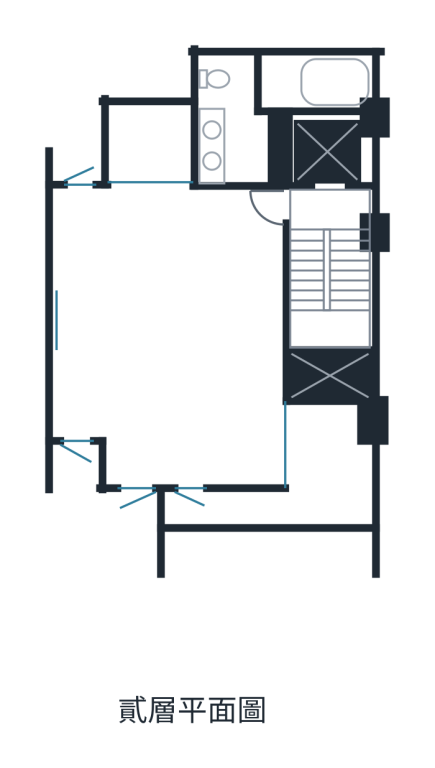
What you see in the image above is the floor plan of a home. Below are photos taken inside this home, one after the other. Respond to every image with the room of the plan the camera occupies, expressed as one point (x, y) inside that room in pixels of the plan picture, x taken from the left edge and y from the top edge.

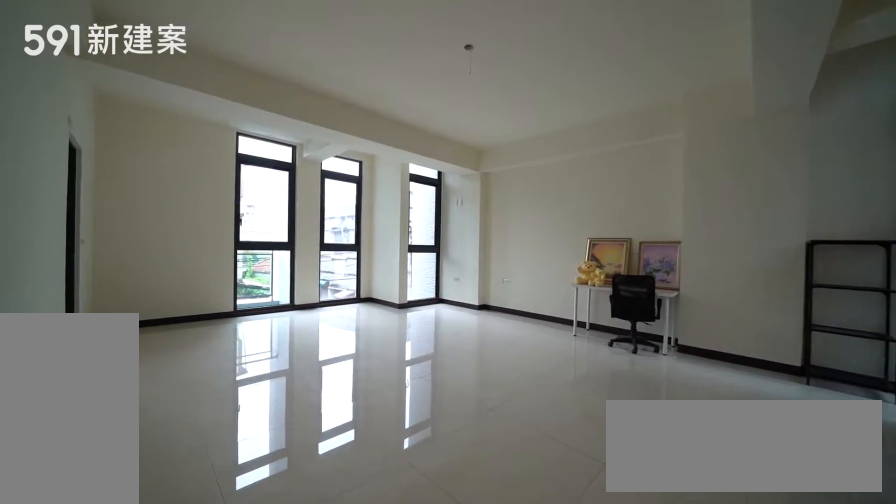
(168, 330)
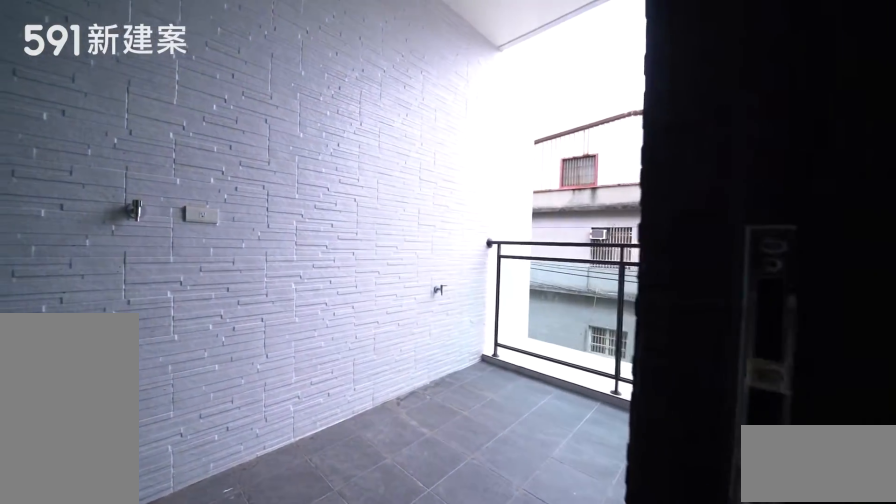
(290, 482)
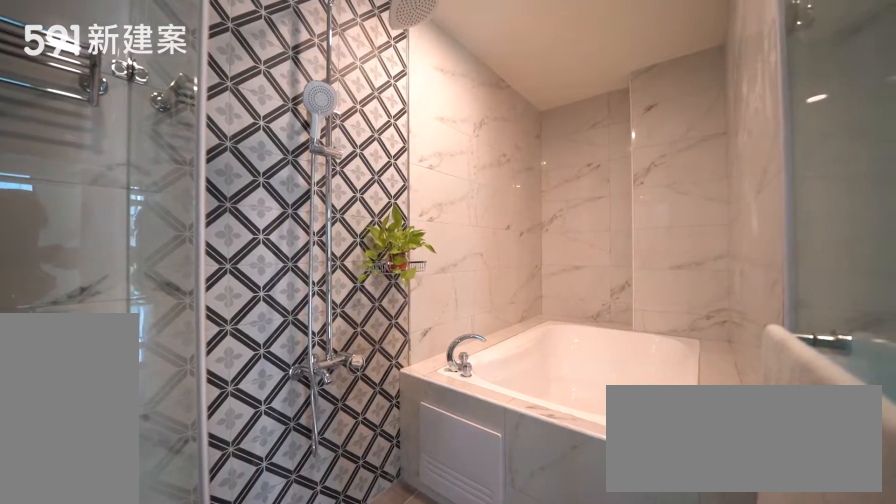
(275, 101)
